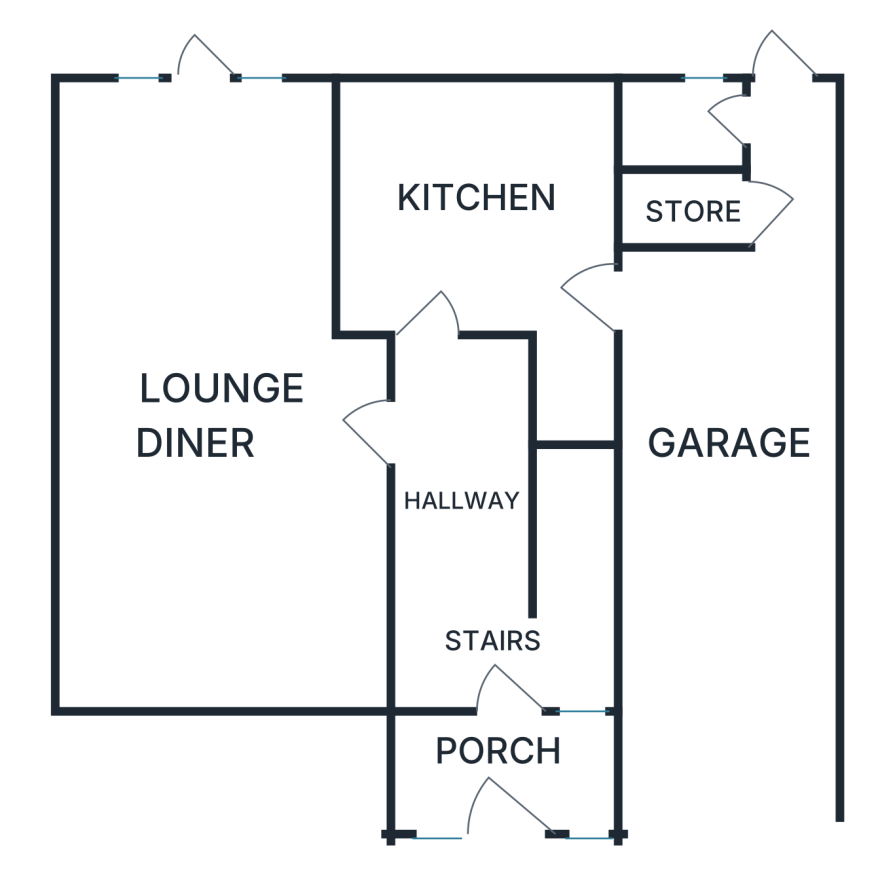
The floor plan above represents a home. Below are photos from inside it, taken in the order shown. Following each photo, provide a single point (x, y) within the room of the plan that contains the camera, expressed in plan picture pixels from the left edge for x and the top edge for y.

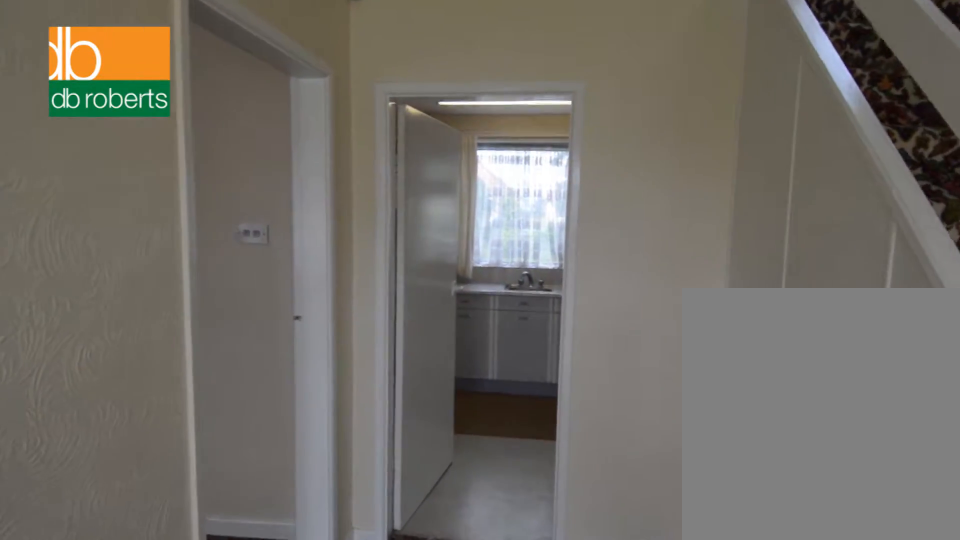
(493, 540)
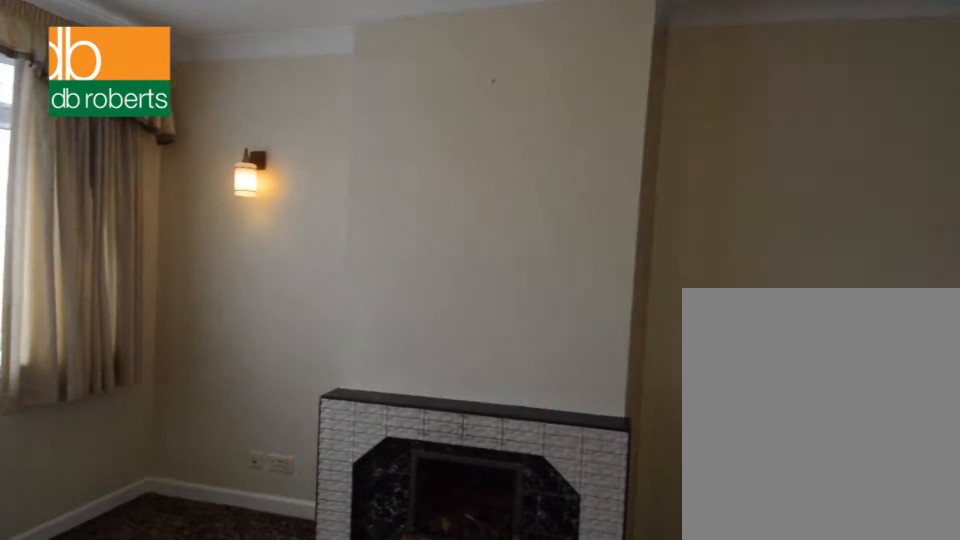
(202, 397)
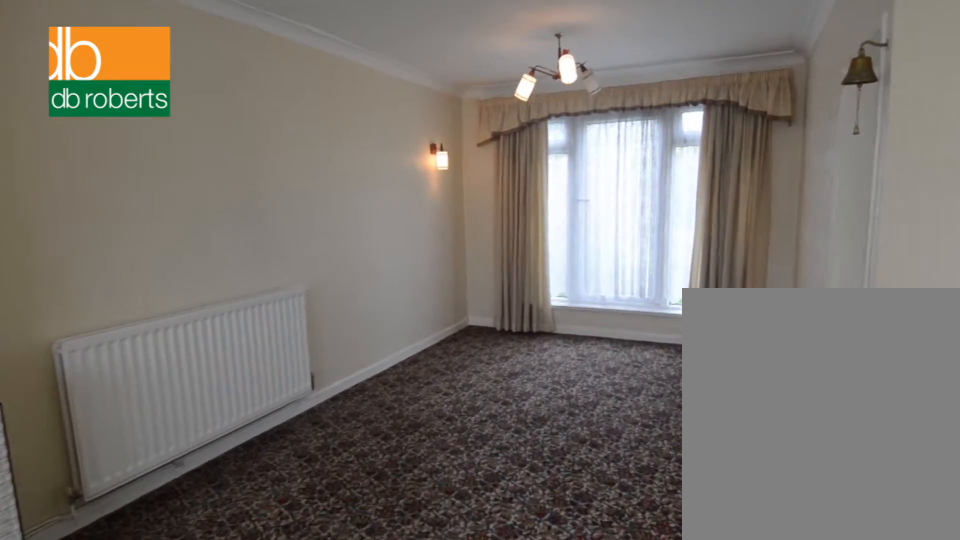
(221, 397)
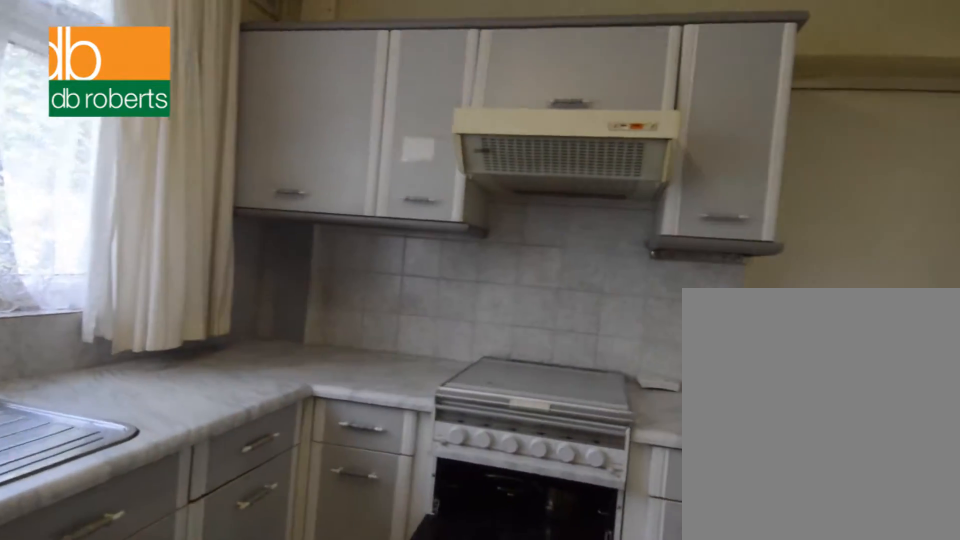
(487, 228)
